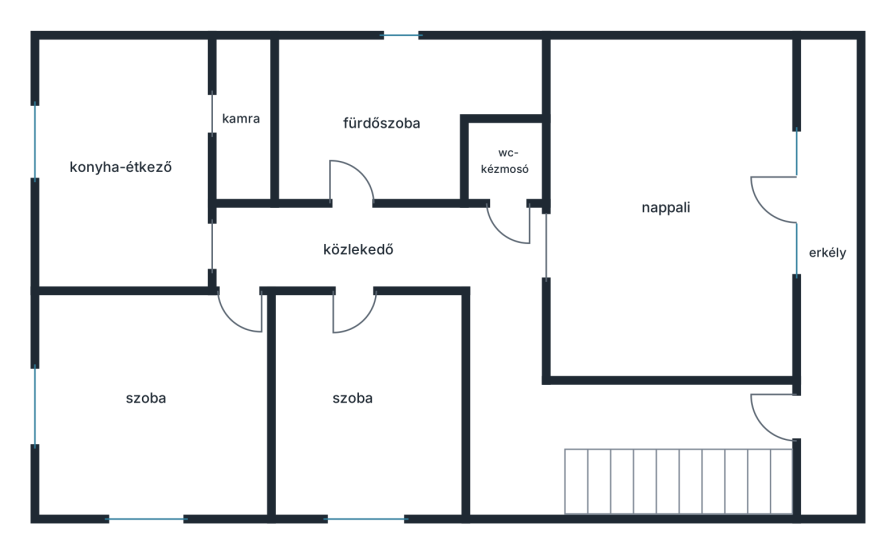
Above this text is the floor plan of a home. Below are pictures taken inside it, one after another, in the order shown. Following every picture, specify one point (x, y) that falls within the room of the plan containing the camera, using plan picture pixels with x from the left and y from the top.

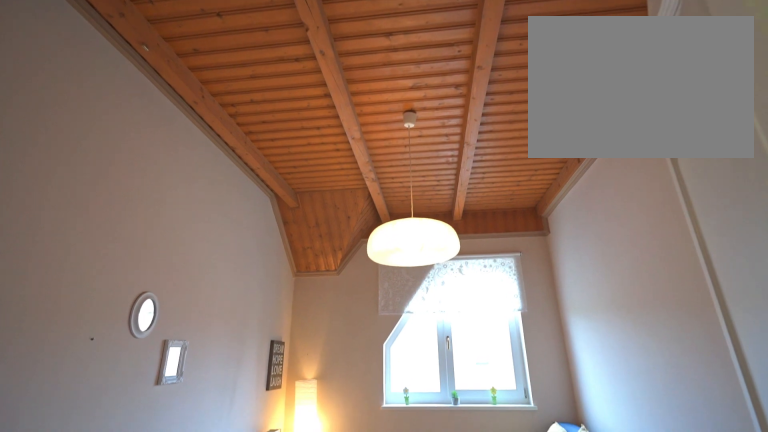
(362, 412)
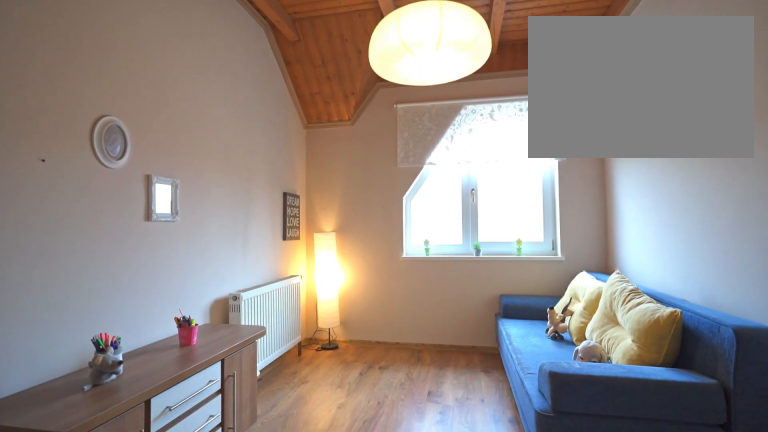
(362, 412)
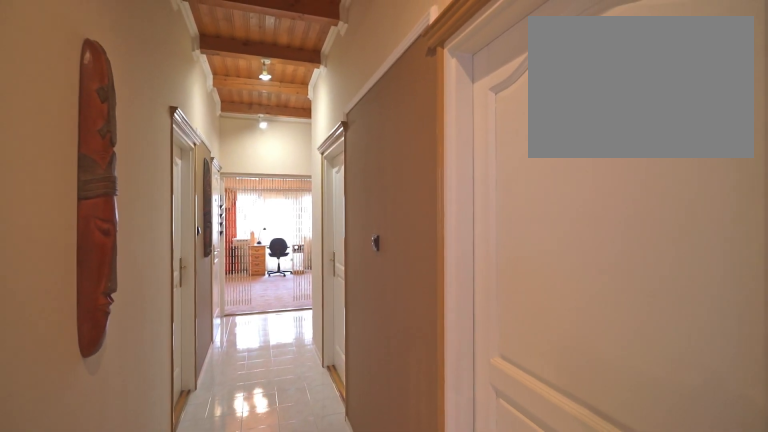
(360, 248)
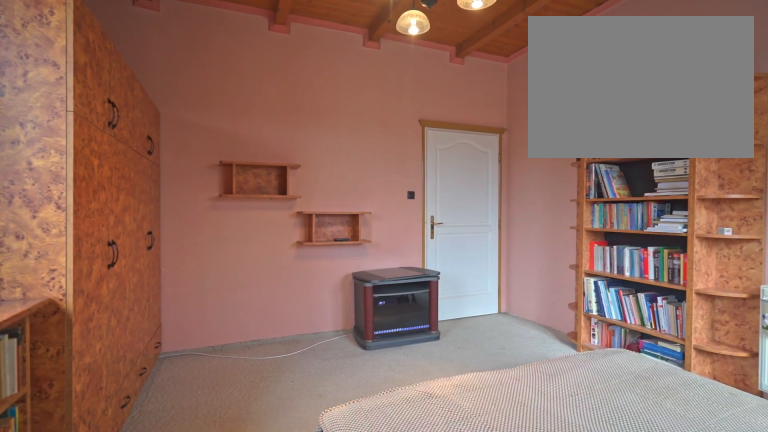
(160, 434)
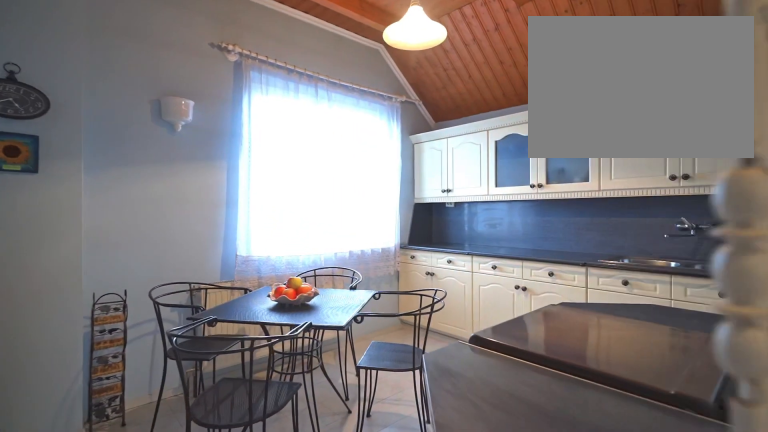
(125, 161)
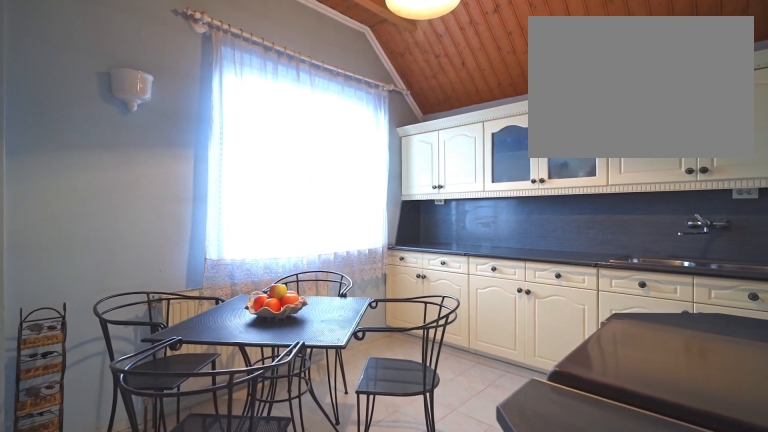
(125, 161)
